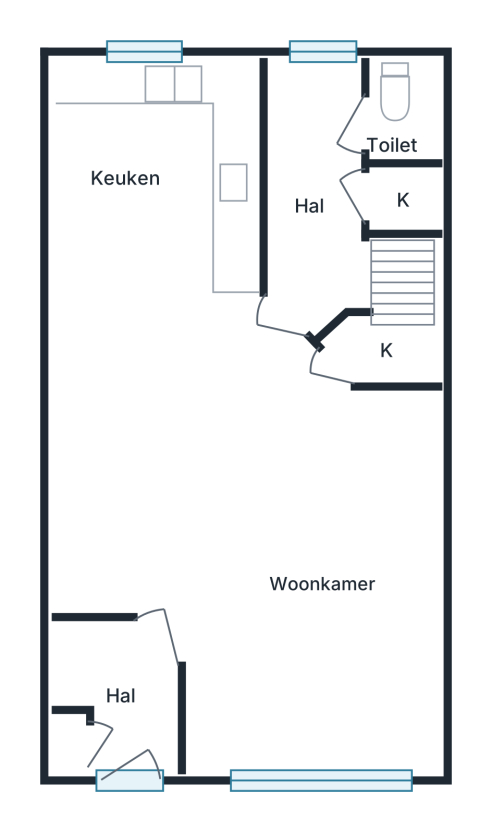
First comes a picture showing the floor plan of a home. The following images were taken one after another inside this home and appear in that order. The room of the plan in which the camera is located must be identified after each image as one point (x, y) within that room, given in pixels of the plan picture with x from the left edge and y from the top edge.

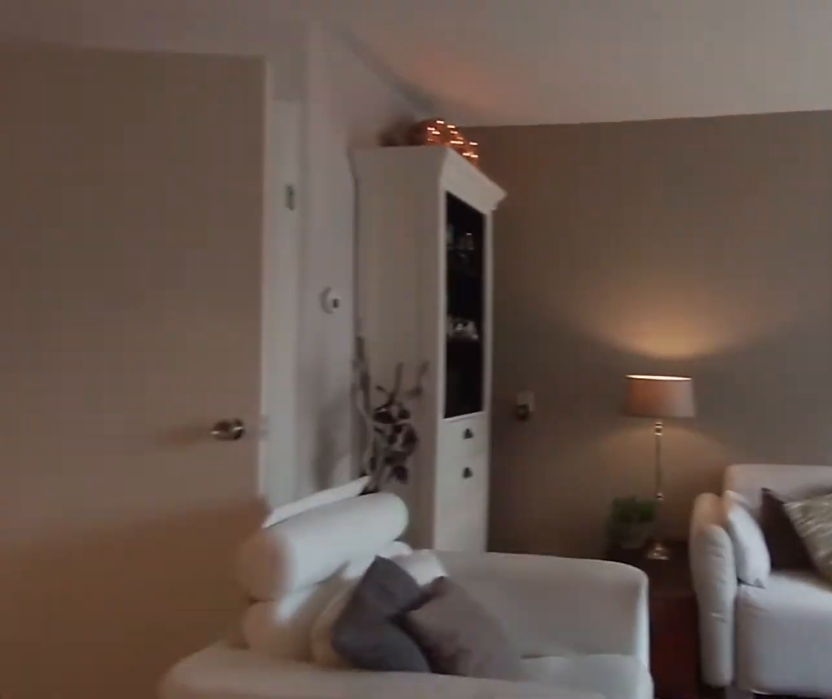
(254, 527)
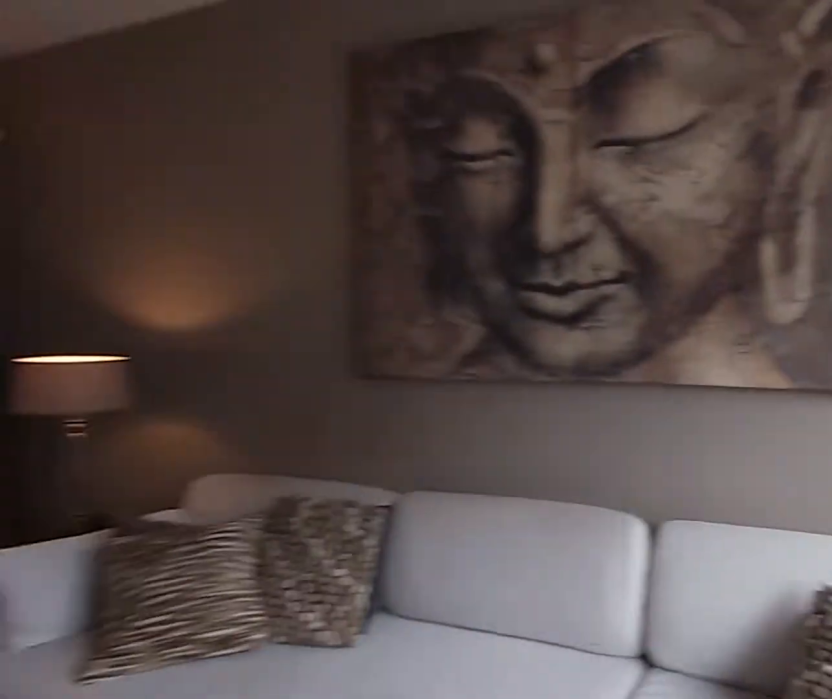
(254, 527)
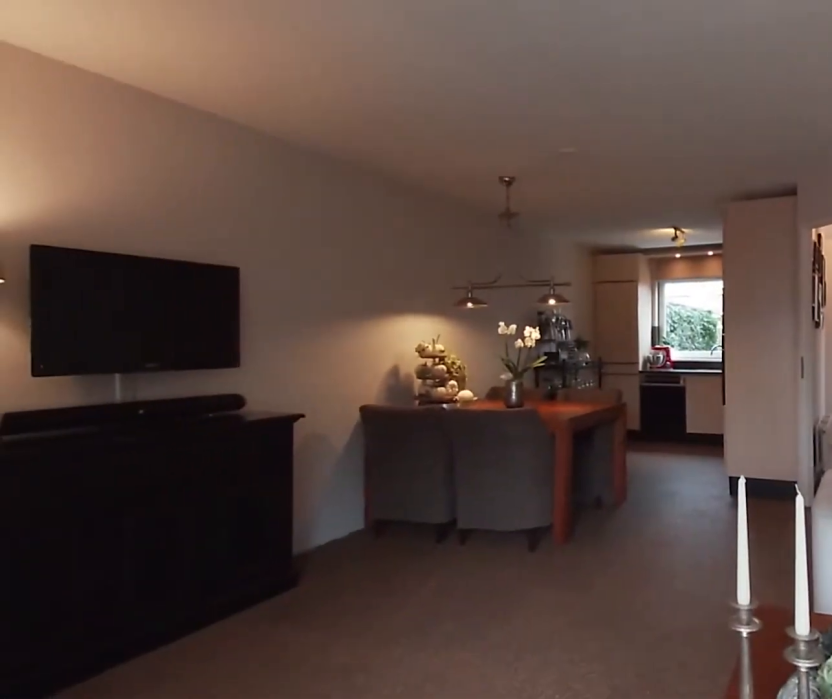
(254, 527)
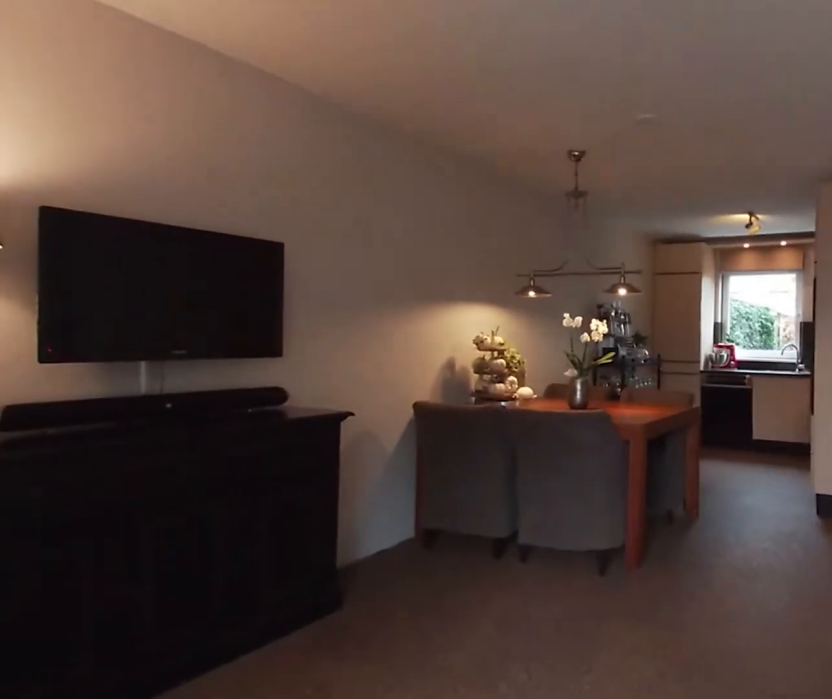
(254, 527)
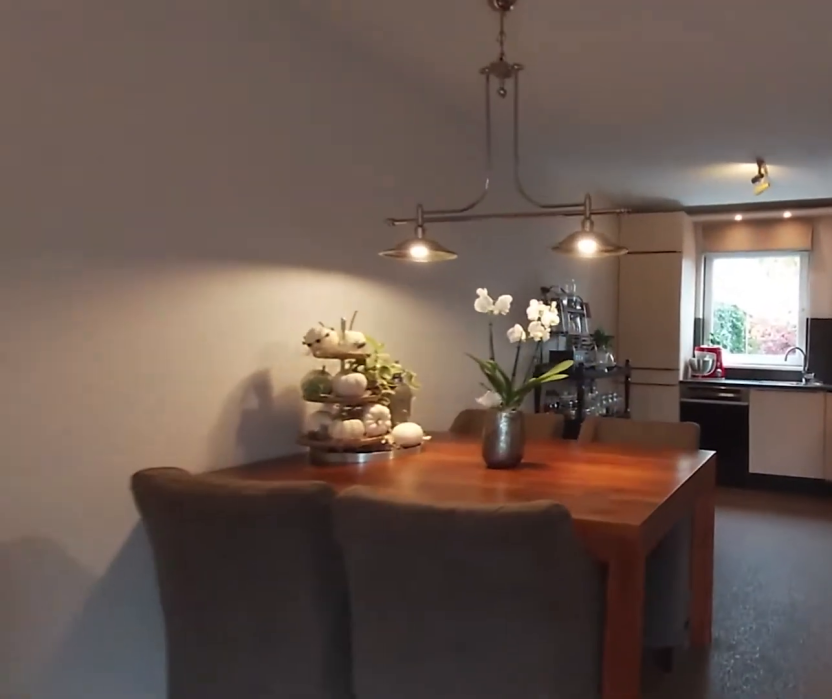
(254, 527)
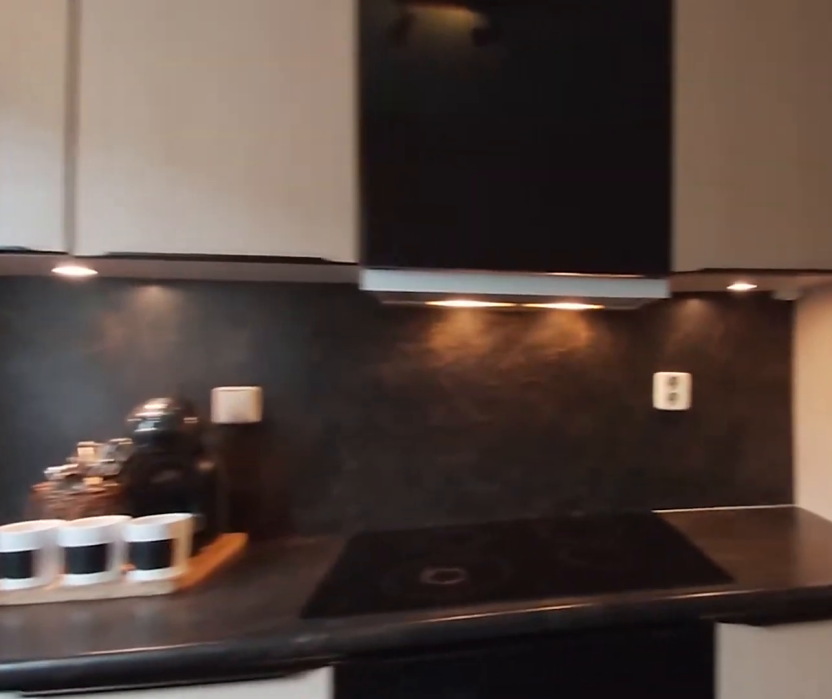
(155, 176)
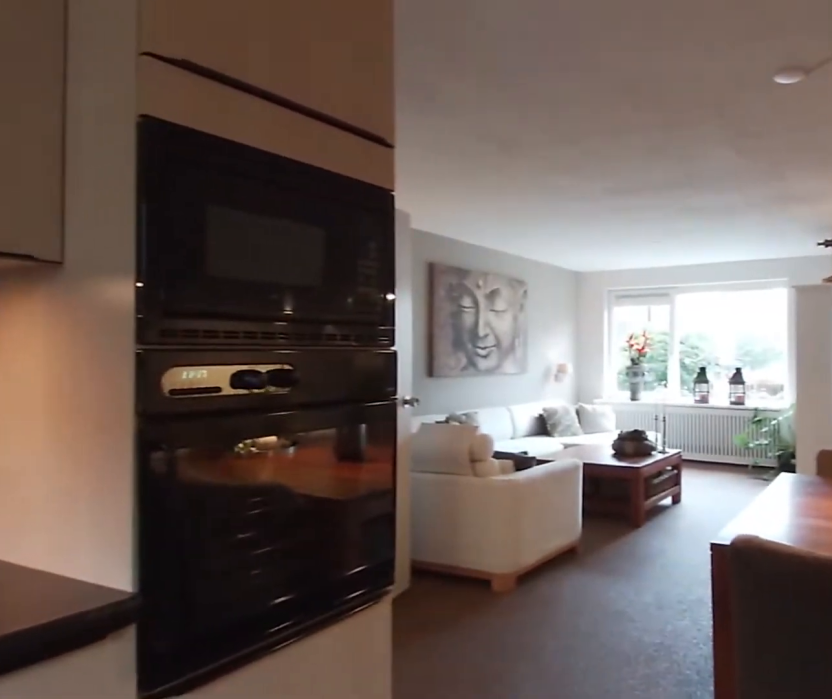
(155, 176)
